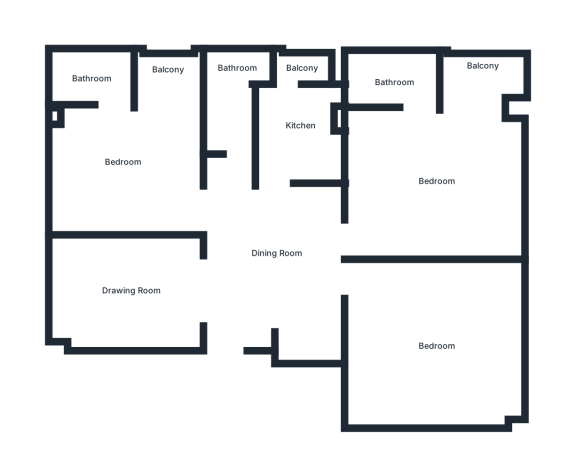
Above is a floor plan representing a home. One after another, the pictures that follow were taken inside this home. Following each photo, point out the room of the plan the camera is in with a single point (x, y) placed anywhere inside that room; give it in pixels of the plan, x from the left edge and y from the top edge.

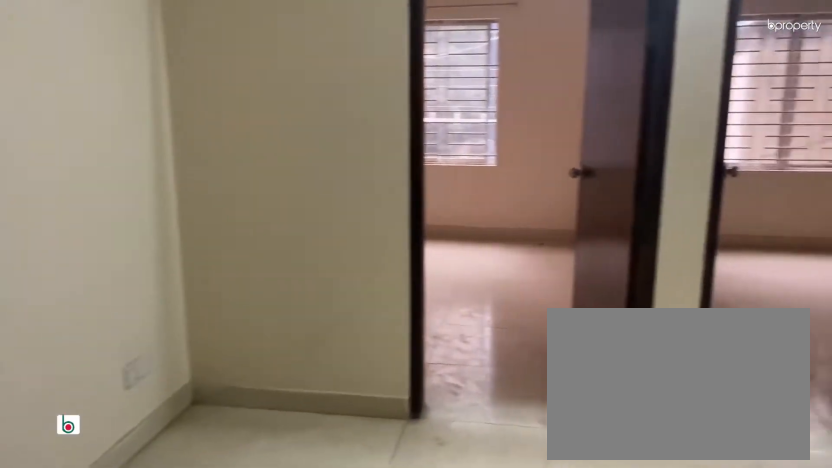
(266, 260)
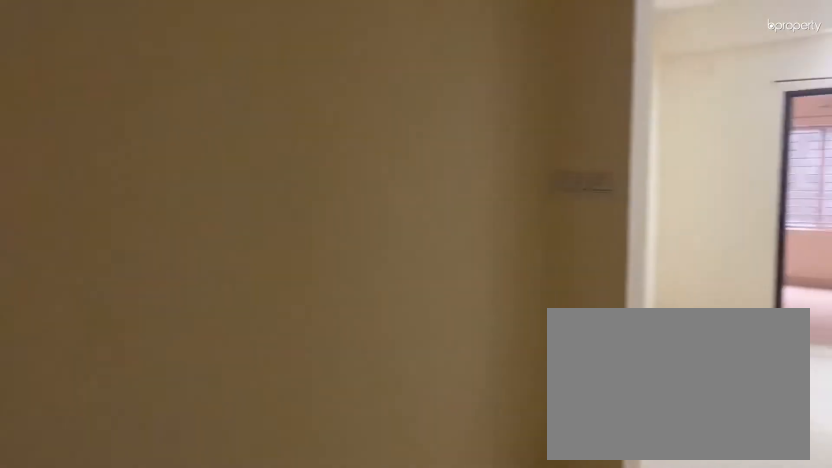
(131, 284)
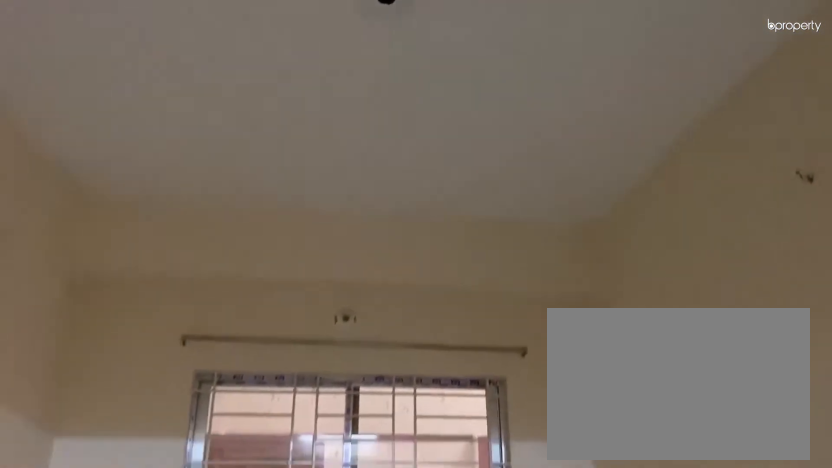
(131, 284)
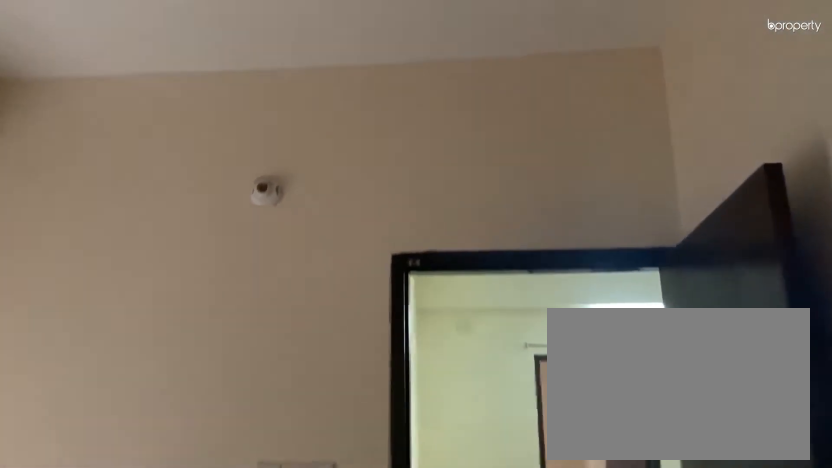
(121, 152)
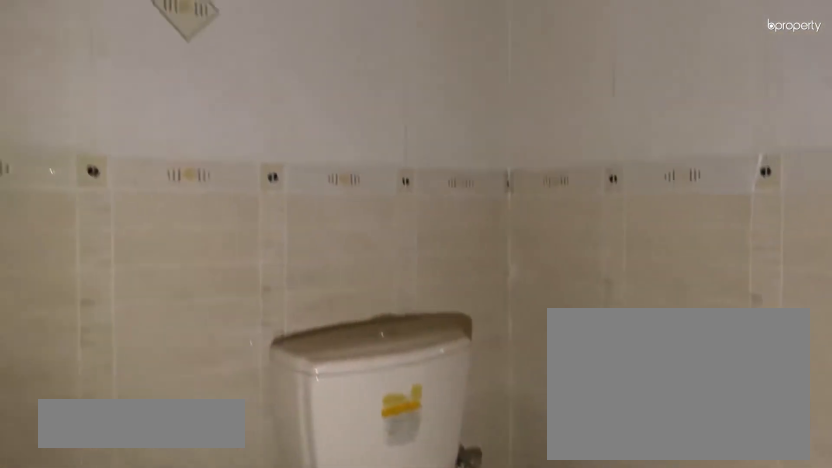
(88, 79)
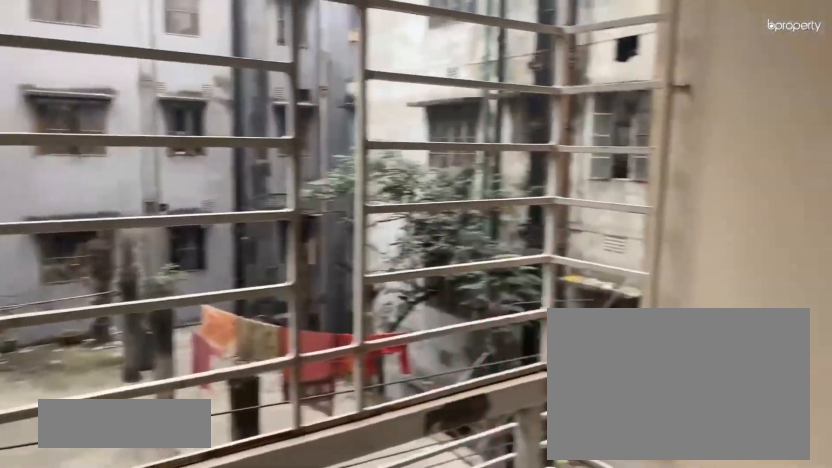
(168, 75)
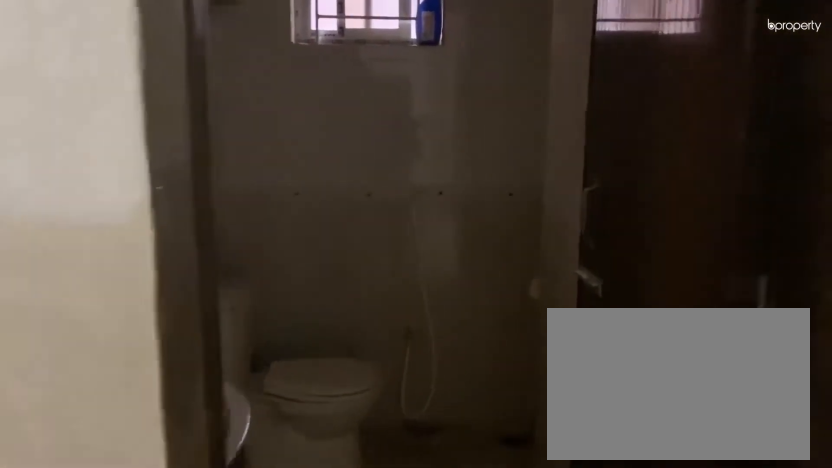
(233, 152)
